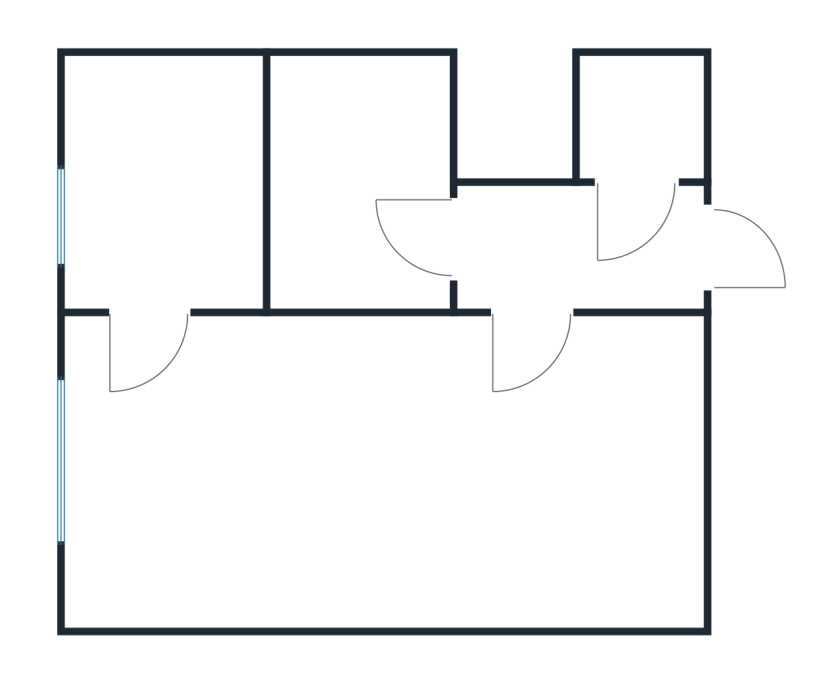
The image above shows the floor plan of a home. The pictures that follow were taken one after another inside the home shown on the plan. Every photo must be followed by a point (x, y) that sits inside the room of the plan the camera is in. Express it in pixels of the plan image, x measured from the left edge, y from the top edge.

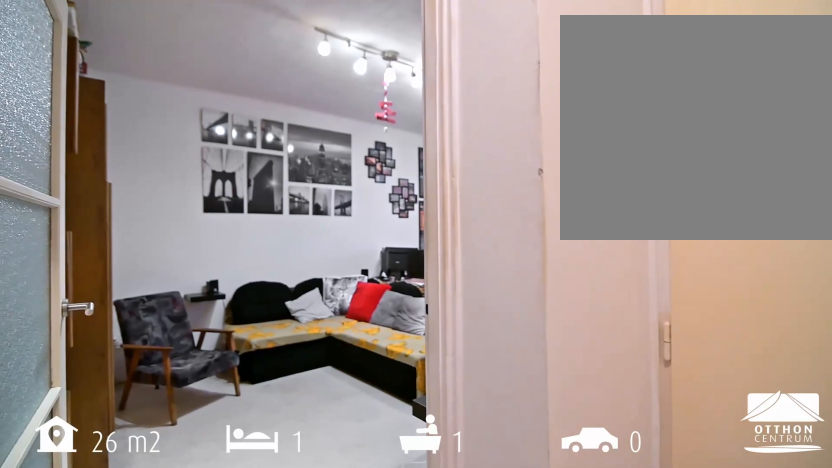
(575, 249)
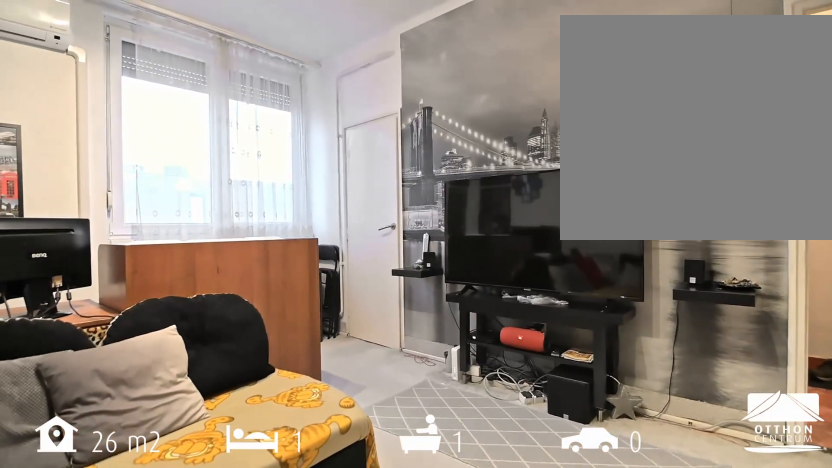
(380, 476)
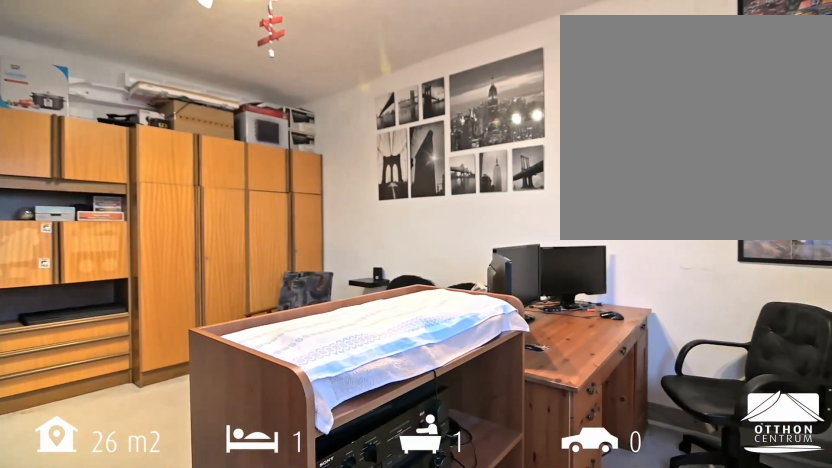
(380, 476)
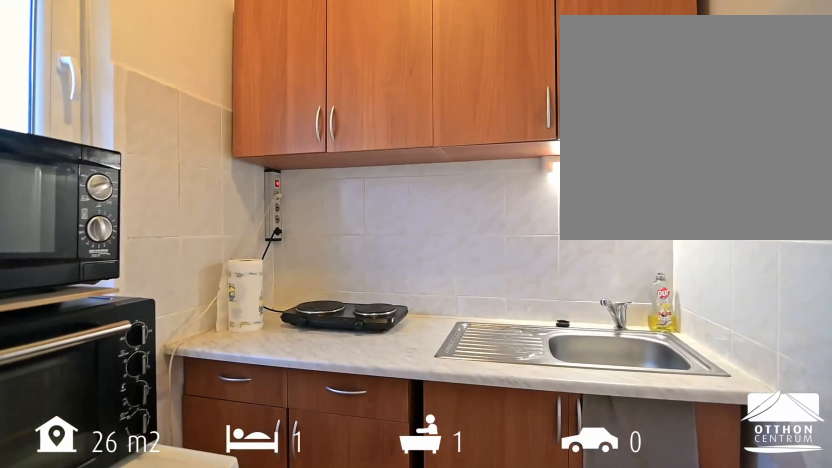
(164, 186)
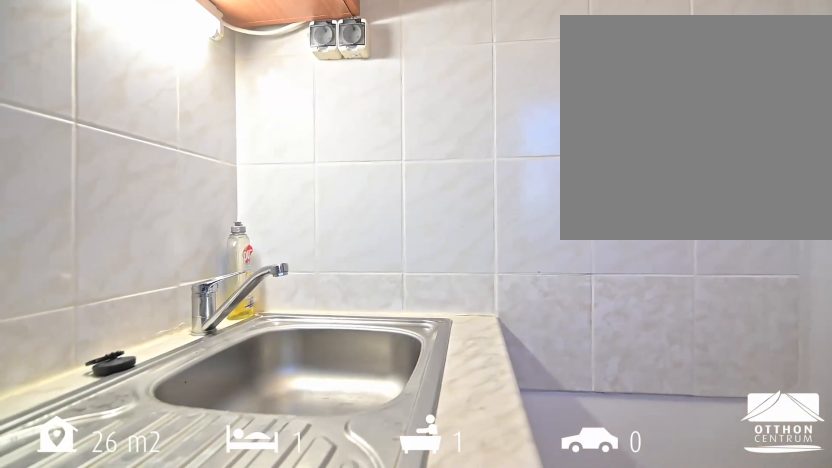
(164, 186)
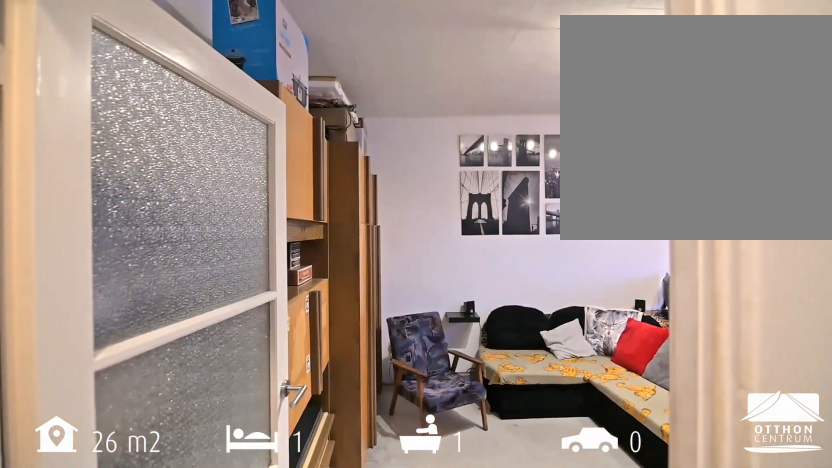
(527, 310)
